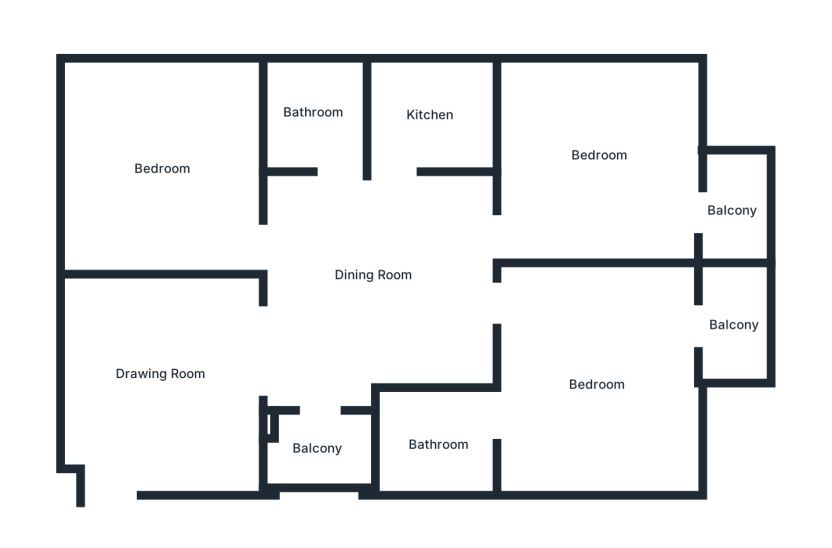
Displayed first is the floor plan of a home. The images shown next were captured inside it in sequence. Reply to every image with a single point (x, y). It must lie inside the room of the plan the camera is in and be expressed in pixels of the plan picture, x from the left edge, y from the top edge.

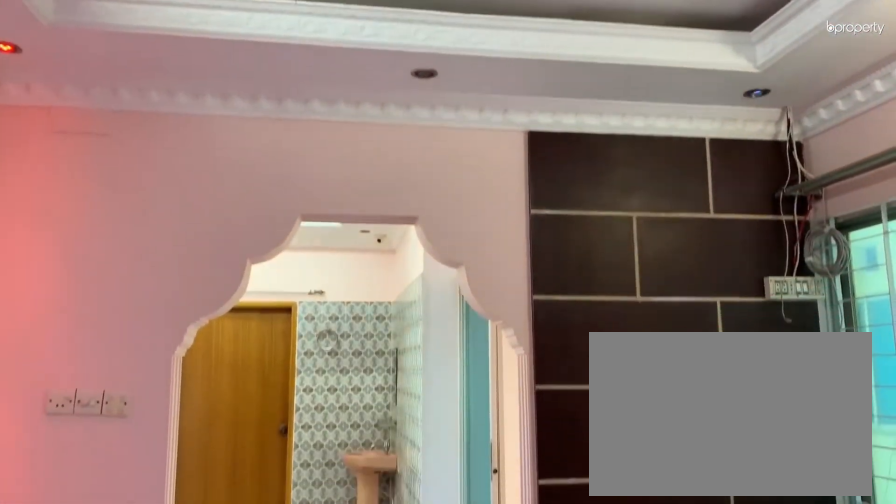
(159, 375)
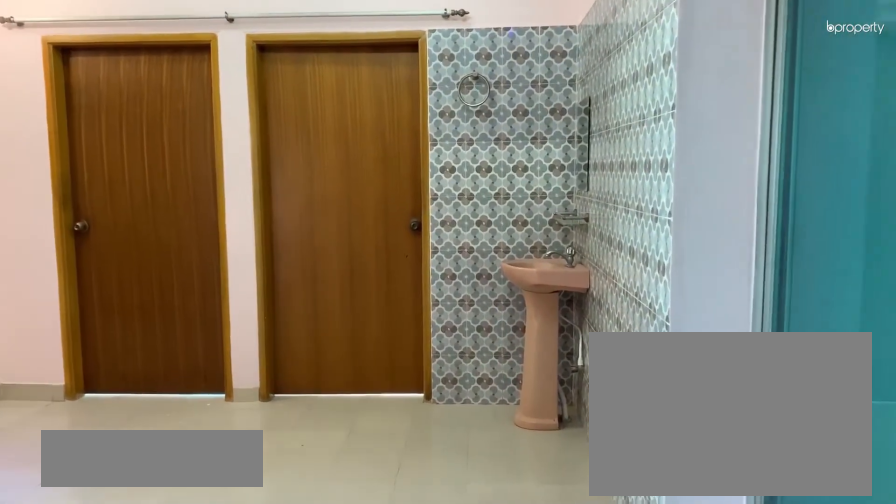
(371, 274)
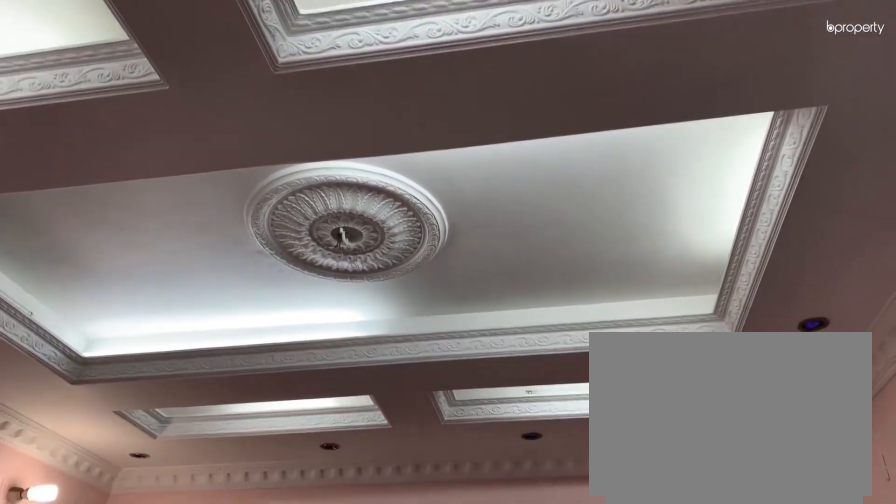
(371, 274)
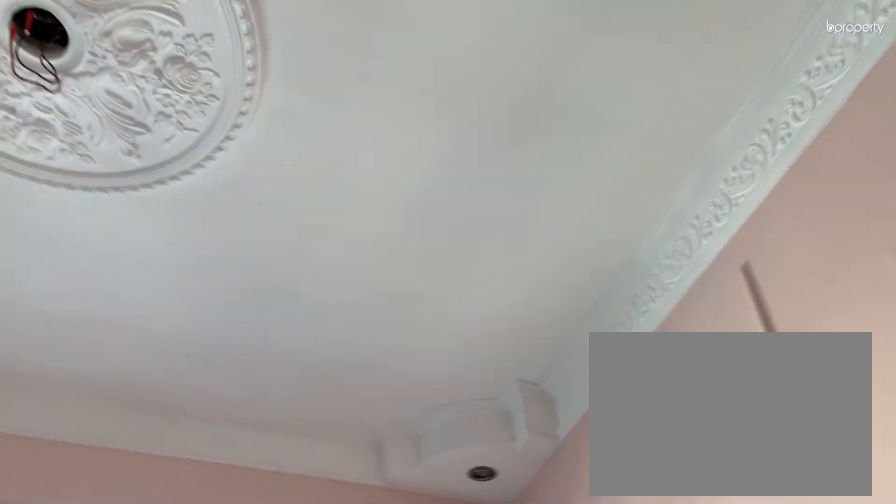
(165, 166)
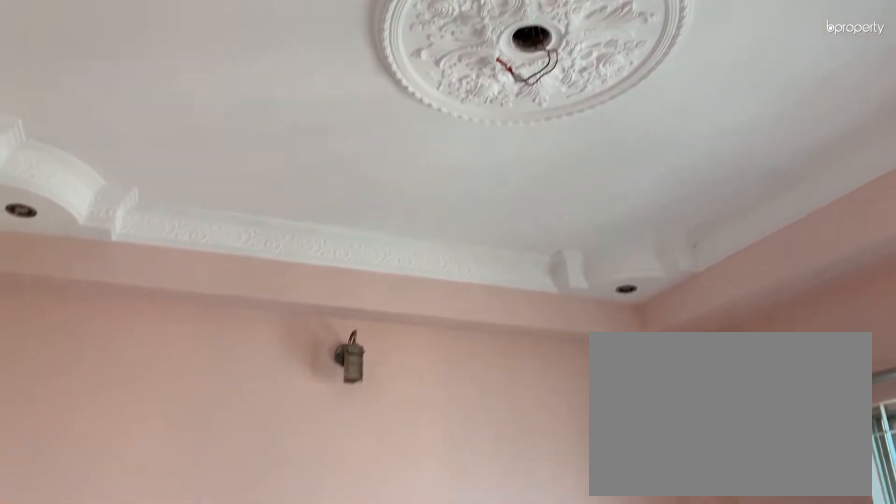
(165, 166)
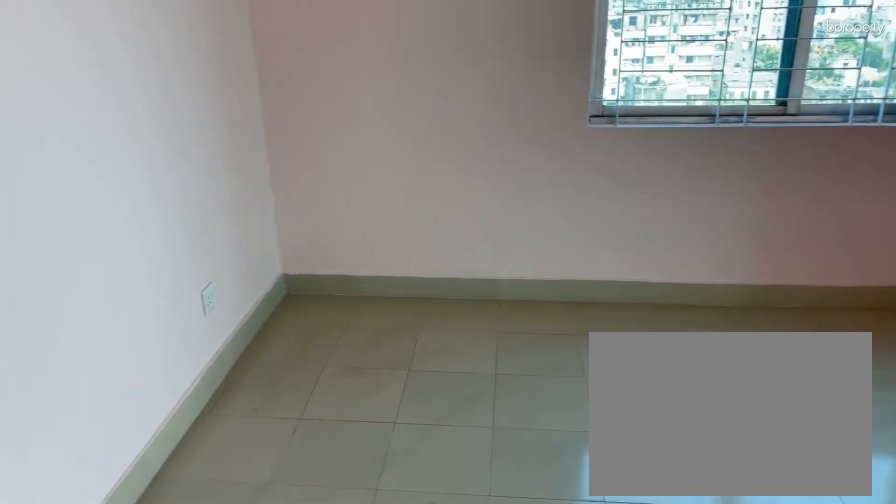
(600, 155)
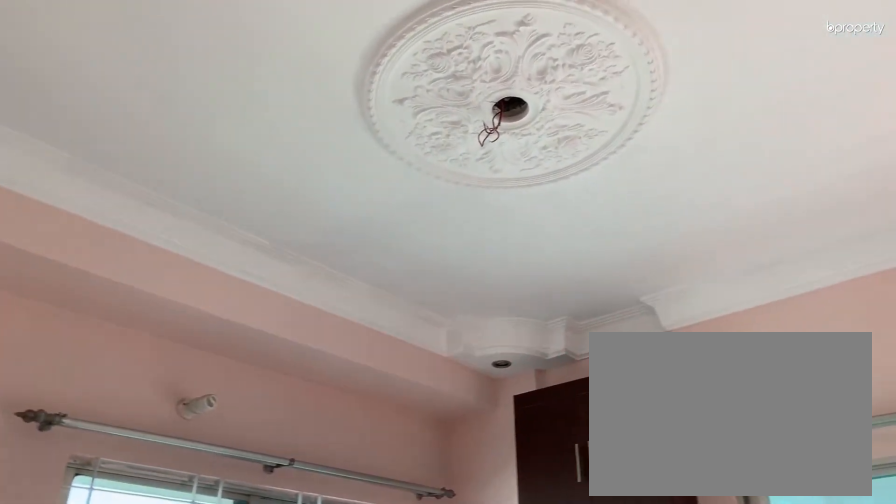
(600, 155)
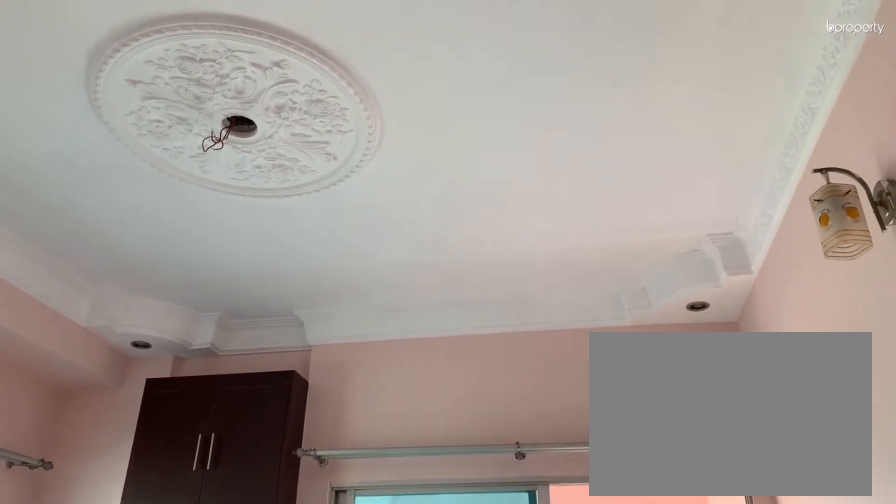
(600, 155)
